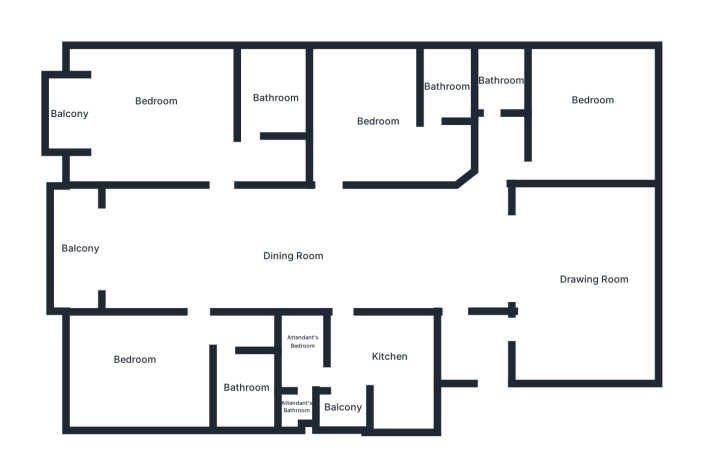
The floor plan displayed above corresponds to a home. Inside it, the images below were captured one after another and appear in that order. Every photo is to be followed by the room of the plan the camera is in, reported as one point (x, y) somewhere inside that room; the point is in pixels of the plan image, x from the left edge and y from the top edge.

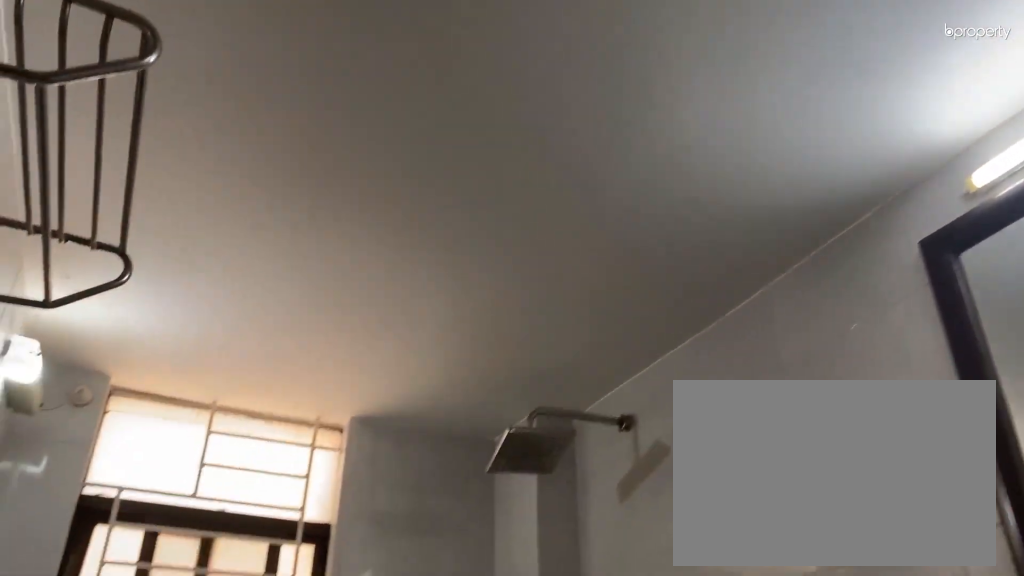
(448, 84)
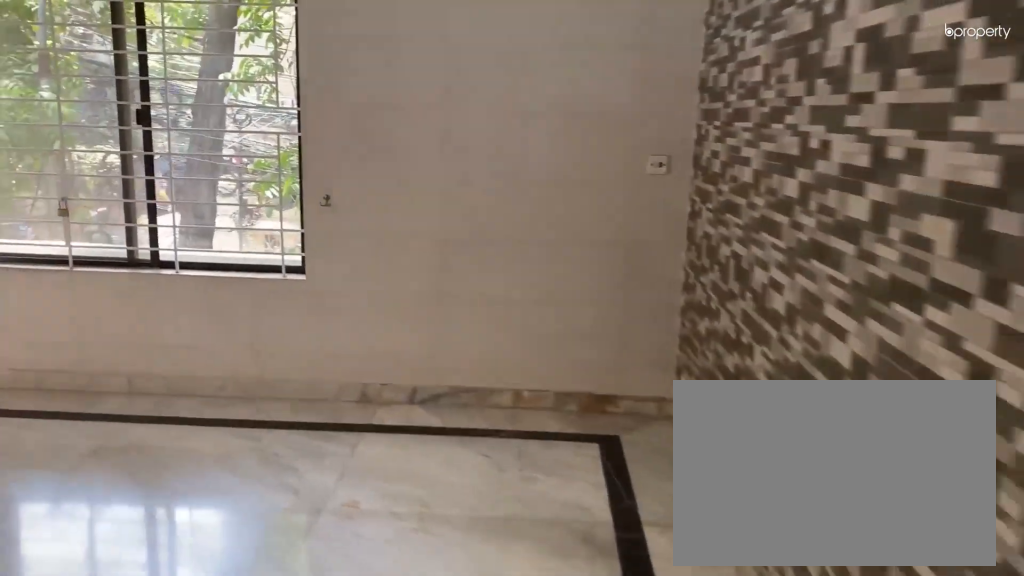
(162, 111)
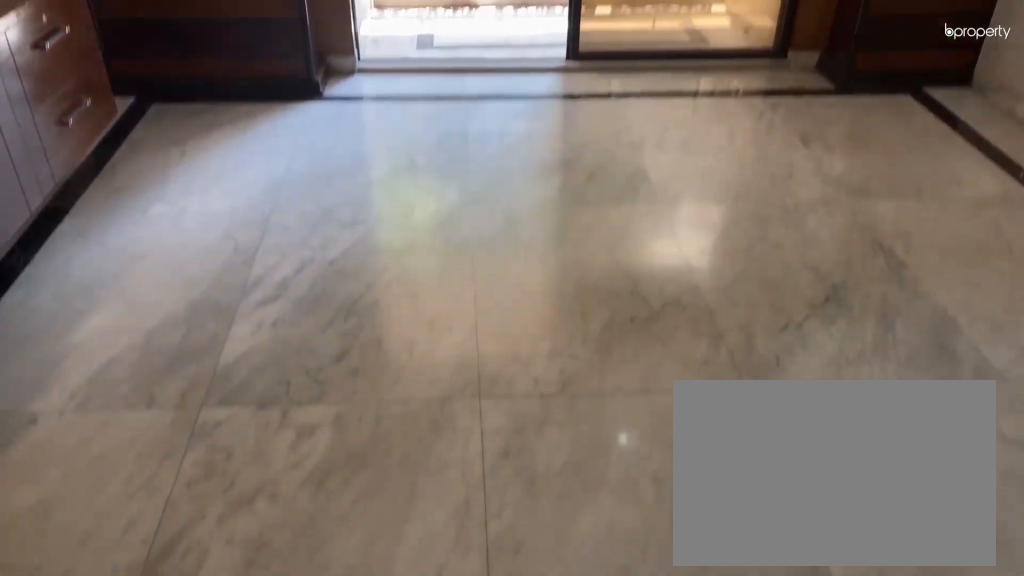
(170, 119)
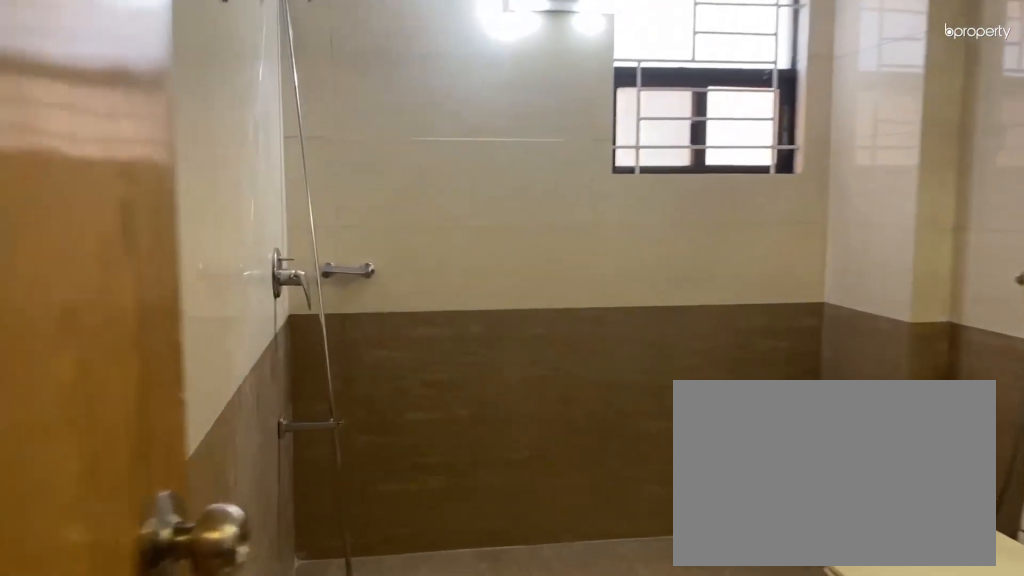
(271, 92)
